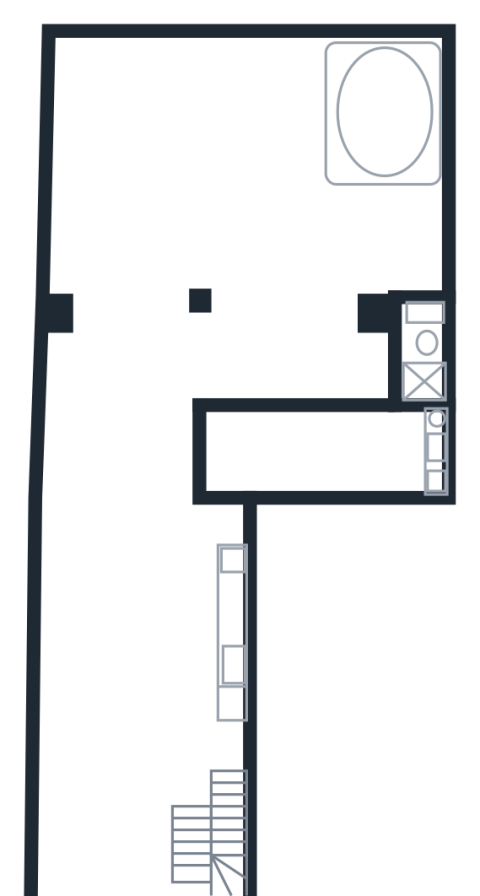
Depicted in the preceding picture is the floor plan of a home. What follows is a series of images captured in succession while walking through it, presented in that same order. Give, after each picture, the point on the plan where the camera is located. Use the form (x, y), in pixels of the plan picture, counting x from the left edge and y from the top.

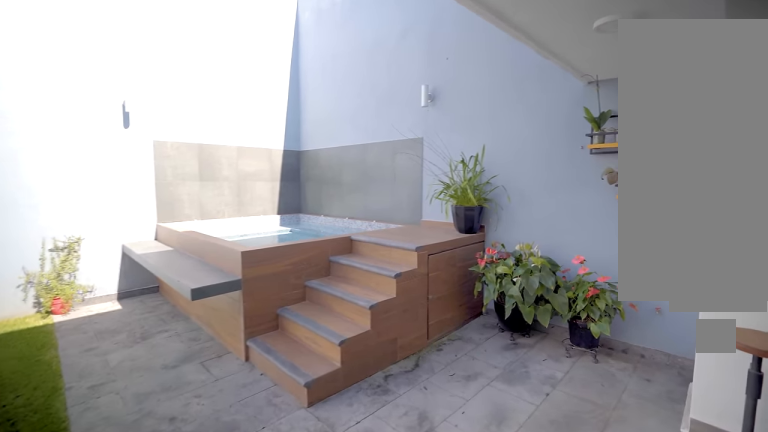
(215, 386)
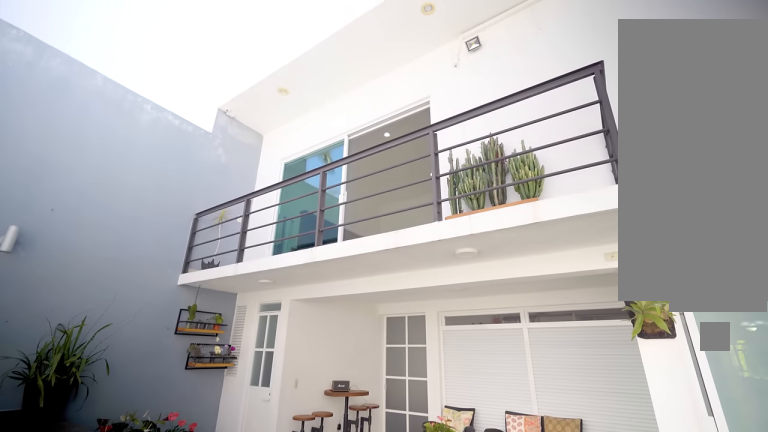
(234, 187)
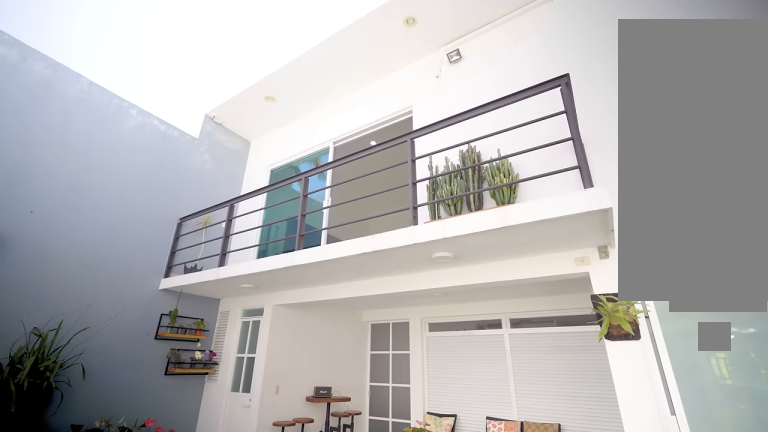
(210, 164)
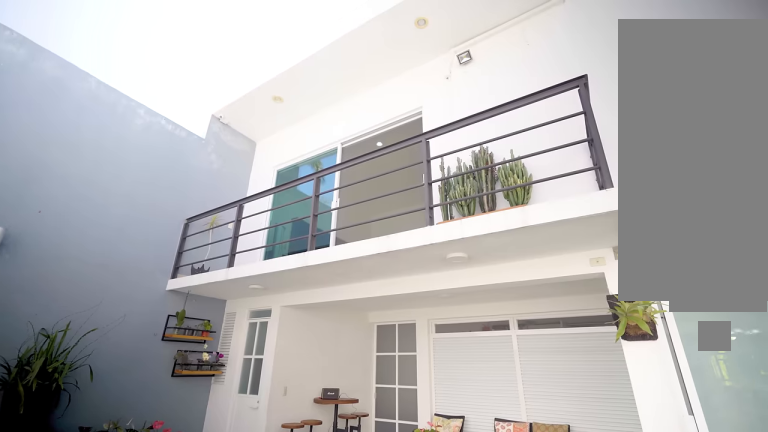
(208, 164)
